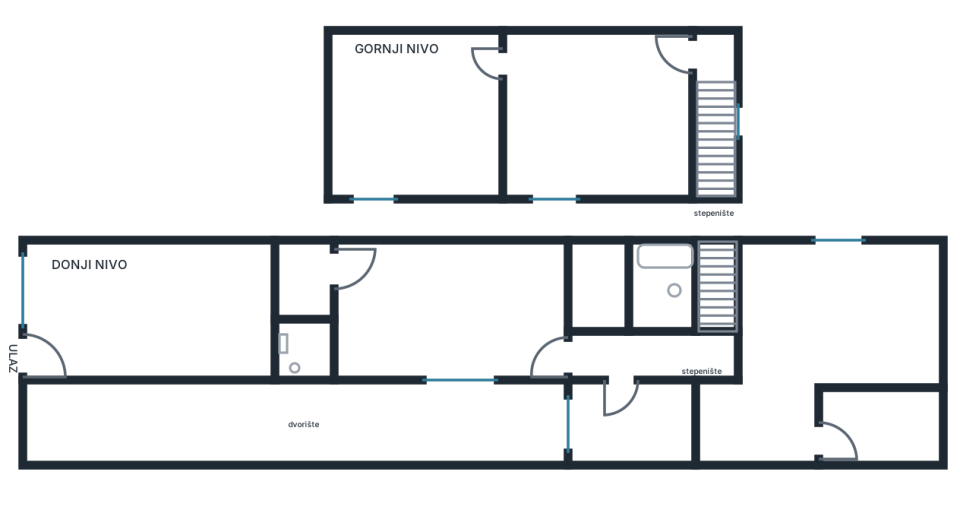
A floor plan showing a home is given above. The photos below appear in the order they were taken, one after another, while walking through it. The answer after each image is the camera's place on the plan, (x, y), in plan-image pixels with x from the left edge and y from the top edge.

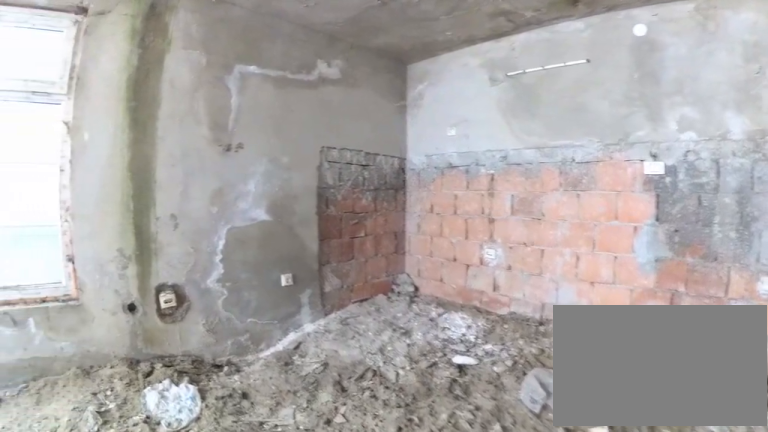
(820, 348)
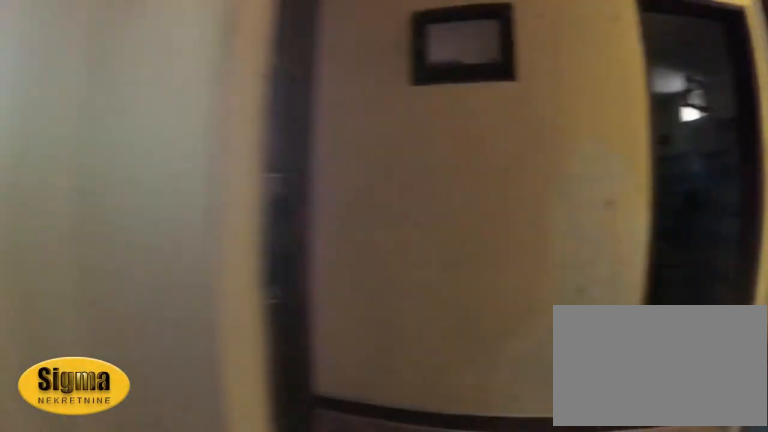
(628, 429)
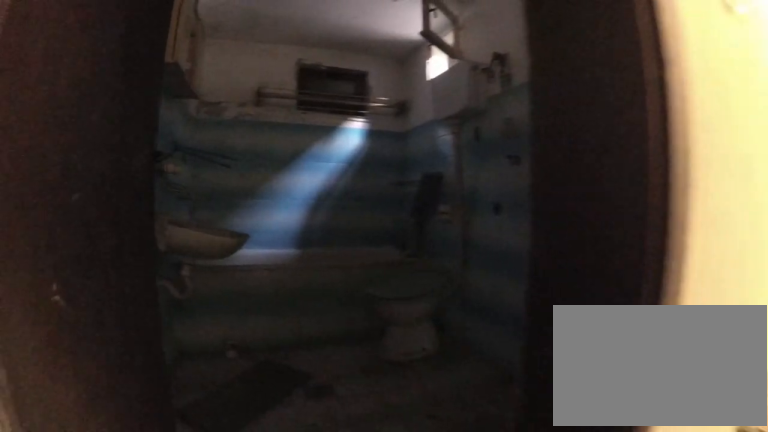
(653, 350)
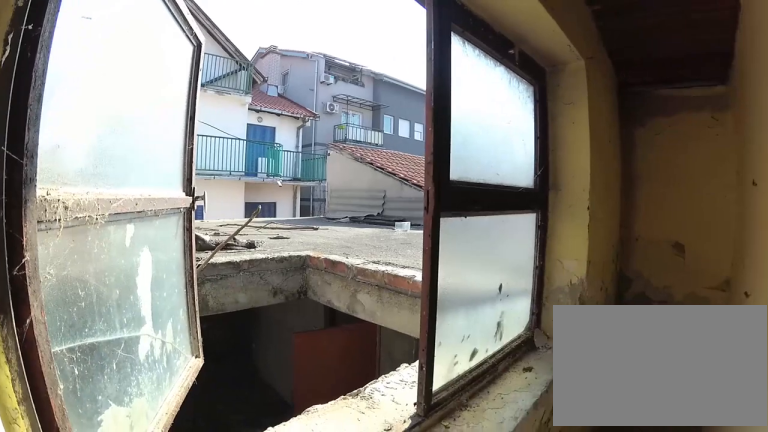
(707, 57)
